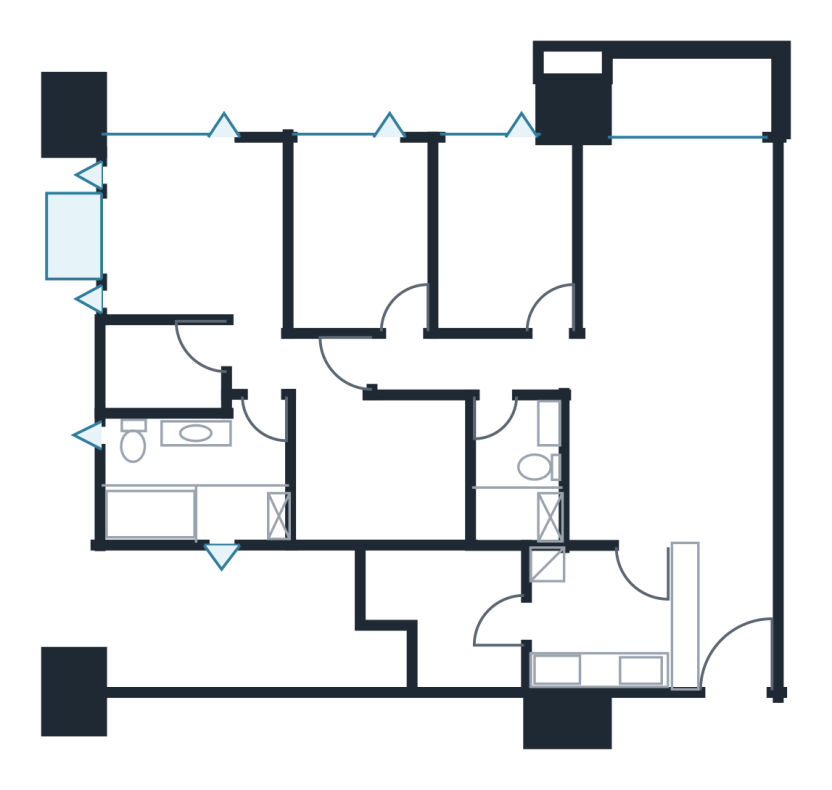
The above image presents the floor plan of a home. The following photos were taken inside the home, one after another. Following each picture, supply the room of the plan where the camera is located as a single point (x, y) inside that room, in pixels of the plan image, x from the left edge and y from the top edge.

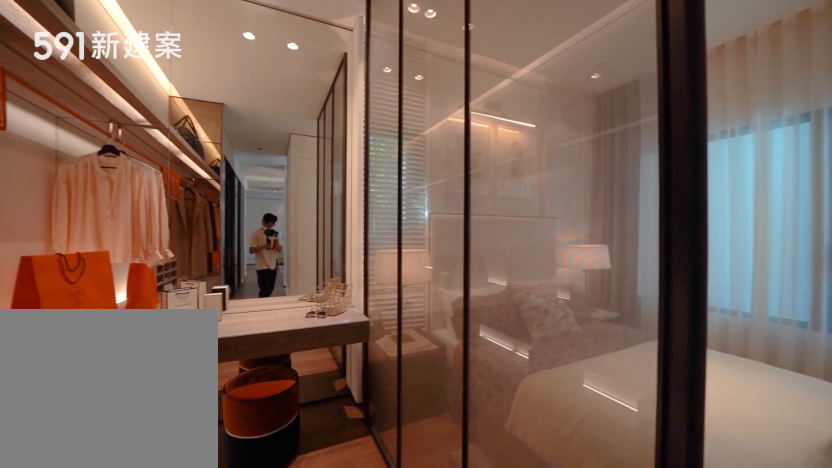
(190, 271)
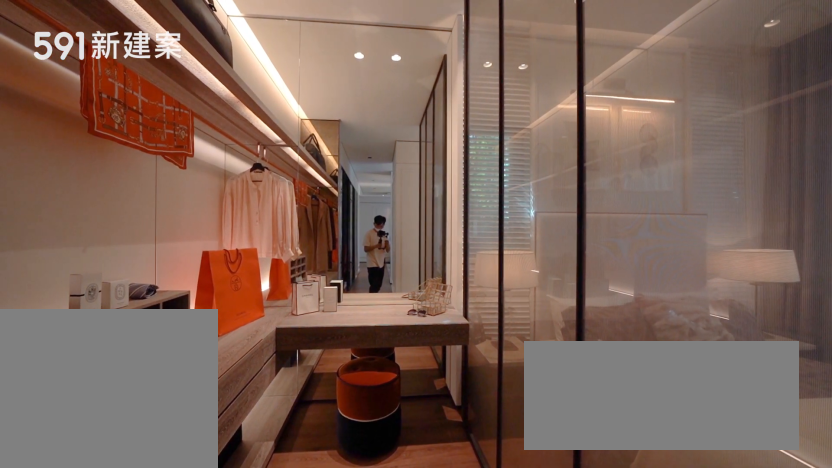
(190, 271)
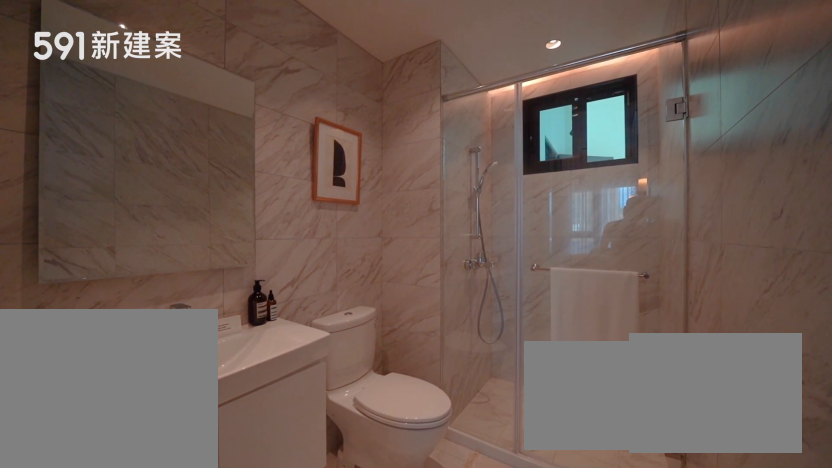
(515, 476)
